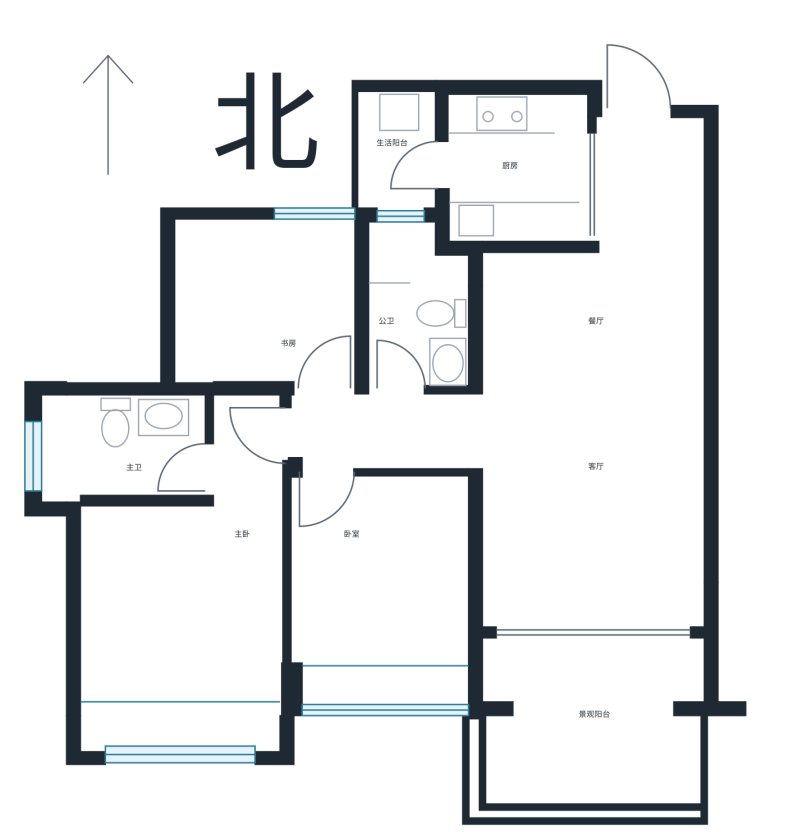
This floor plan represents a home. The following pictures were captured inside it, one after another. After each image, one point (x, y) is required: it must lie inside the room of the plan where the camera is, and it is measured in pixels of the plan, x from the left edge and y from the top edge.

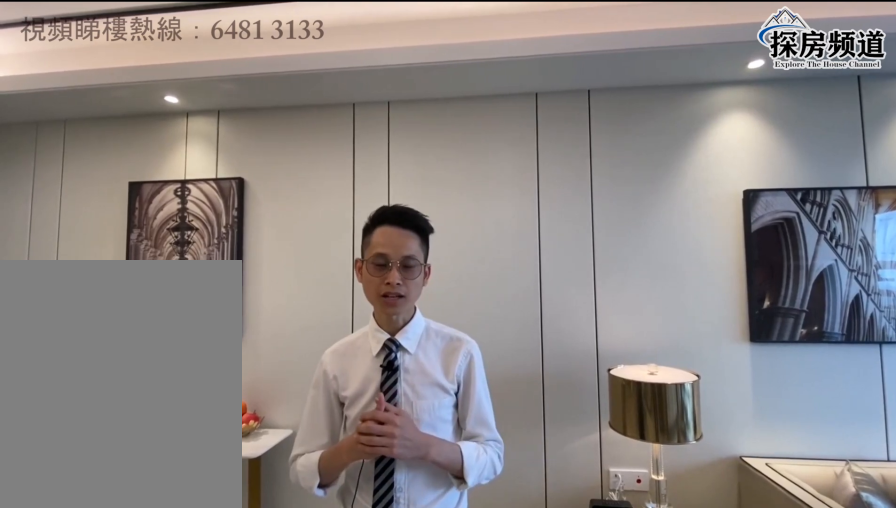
(615, 382)
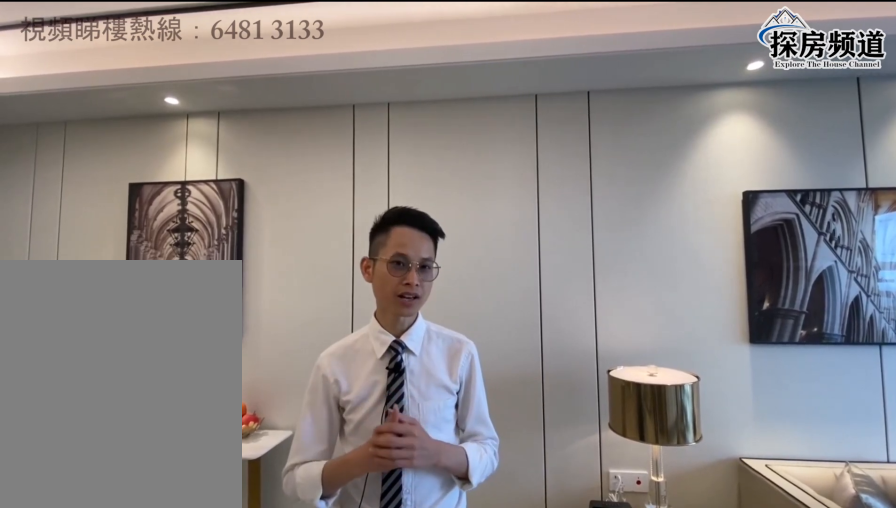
(614, 400)
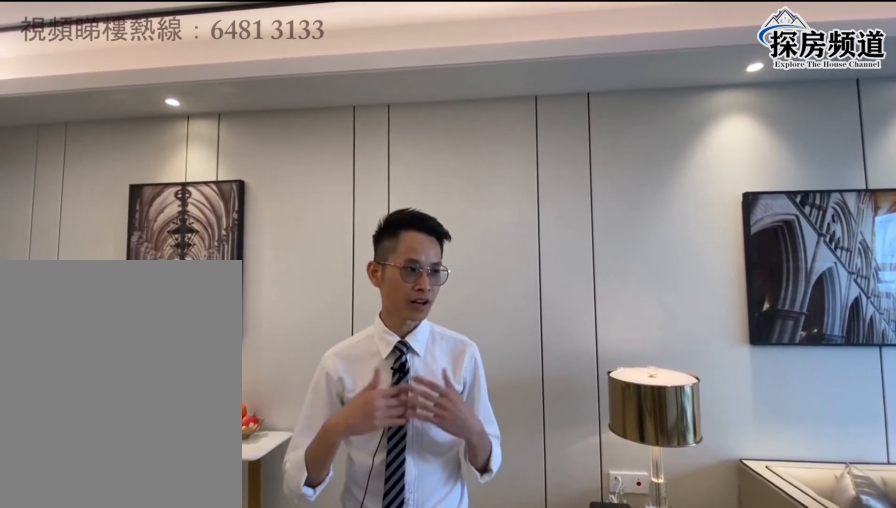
(615, 382)
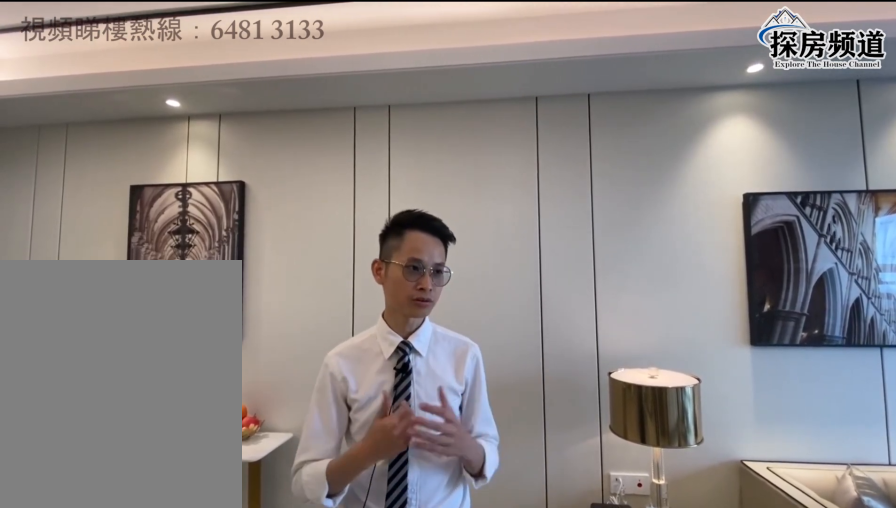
(614, 400)
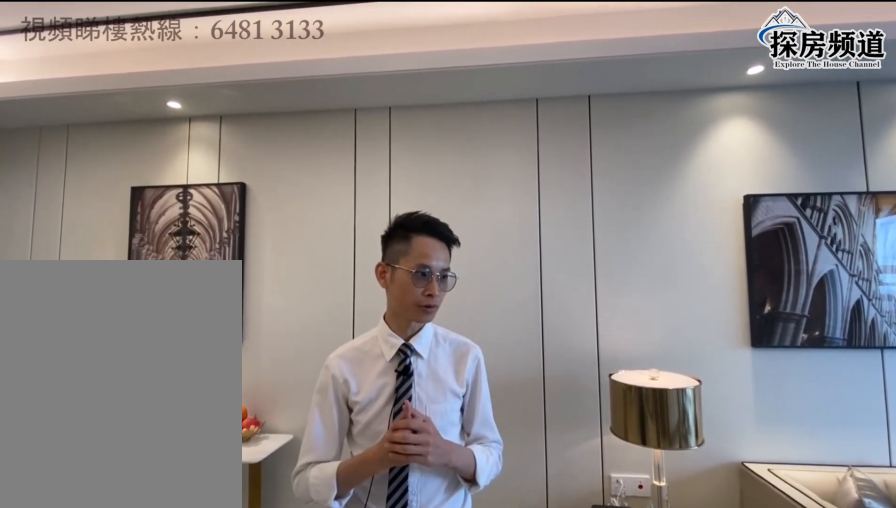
(616, 381)
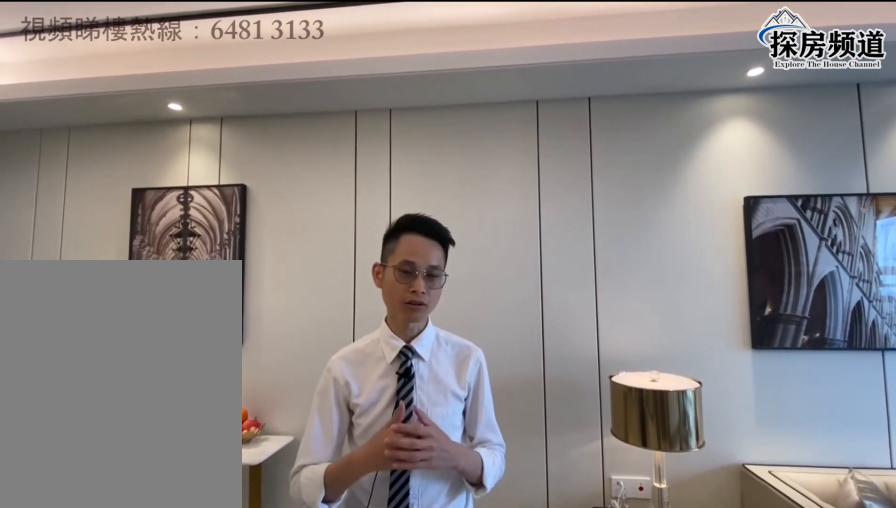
(614, 400)
